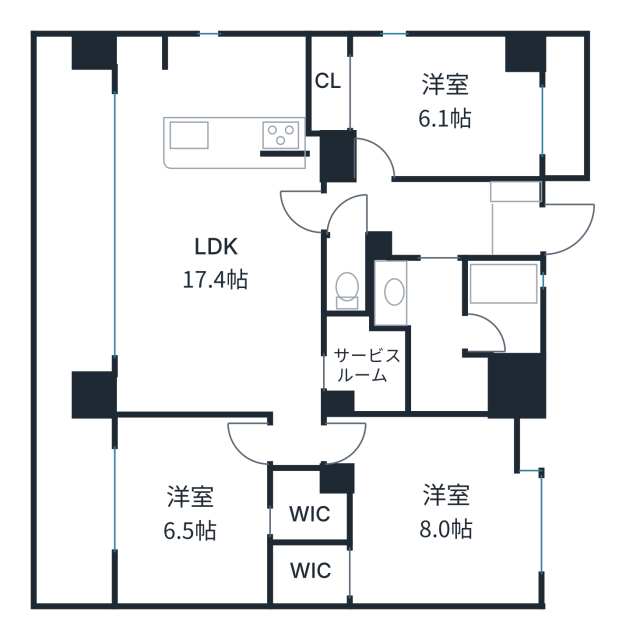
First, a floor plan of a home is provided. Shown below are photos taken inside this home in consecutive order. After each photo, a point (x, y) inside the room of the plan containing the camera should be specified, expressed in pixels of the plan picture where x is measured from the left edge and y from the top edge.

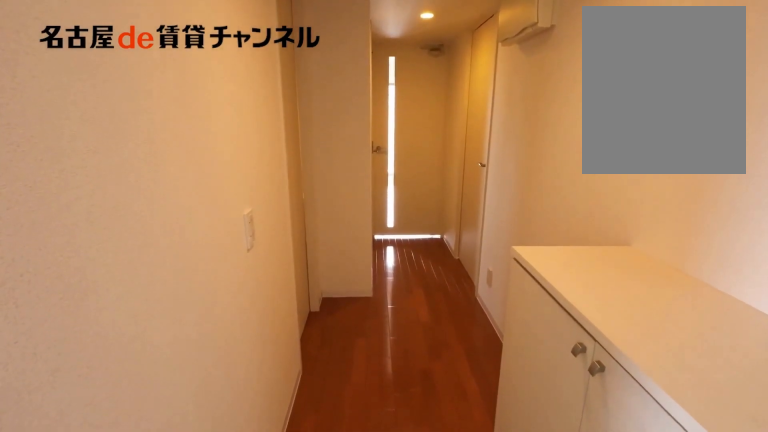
(513, 220)
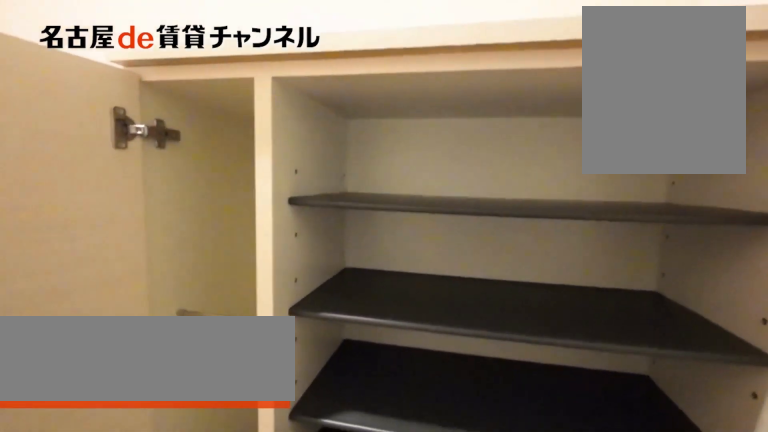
(513, 220)
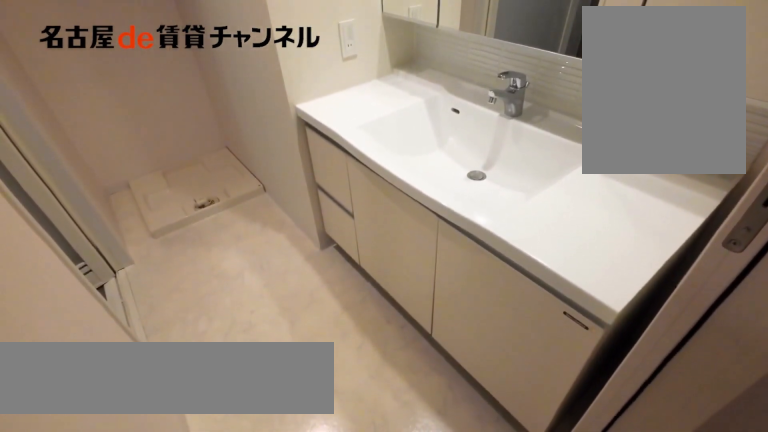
(432, 332)
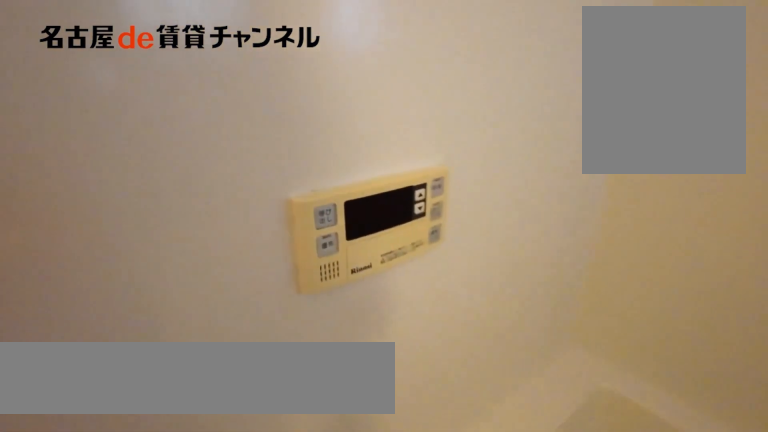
(501, 306)
